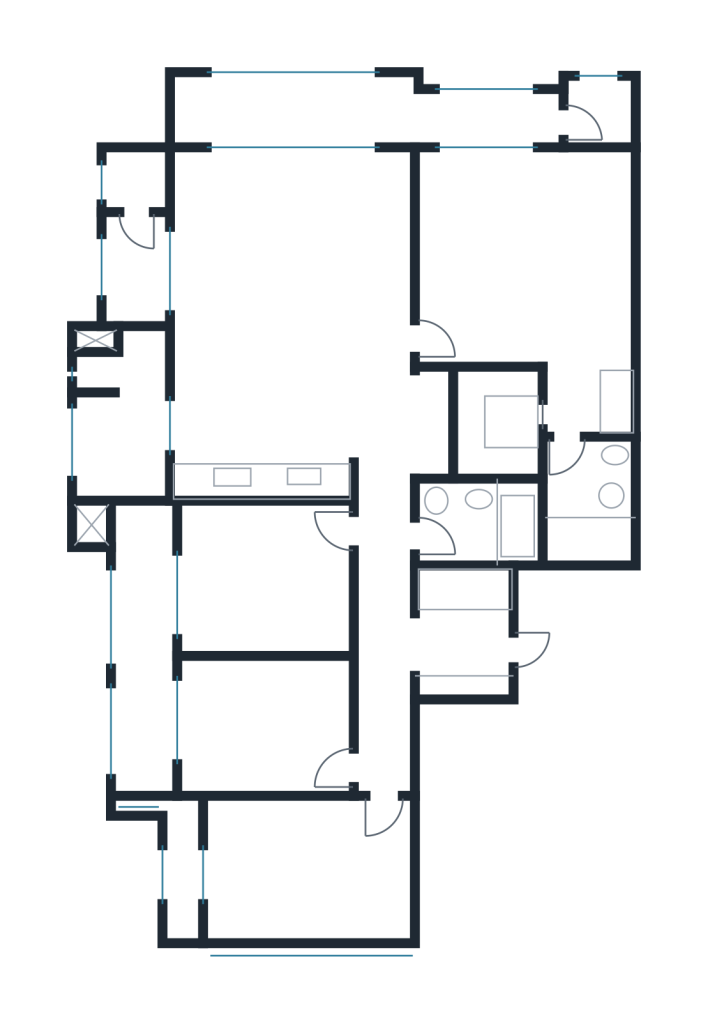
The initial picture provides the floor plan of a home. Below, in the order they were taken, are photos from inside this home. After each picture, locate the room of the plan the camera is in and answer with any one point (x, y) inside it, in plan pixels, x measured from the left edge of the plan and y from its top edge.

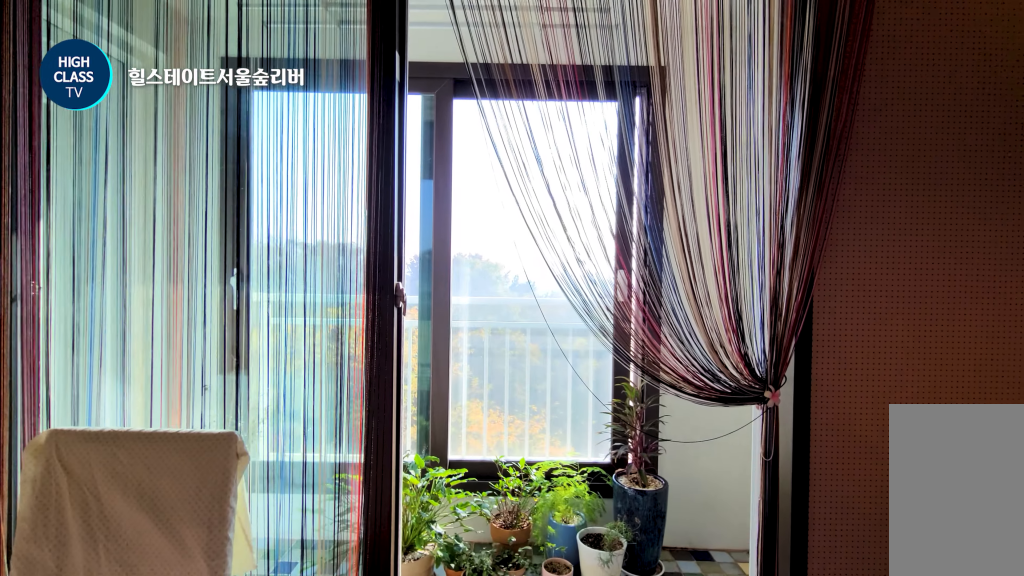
(526, 228)
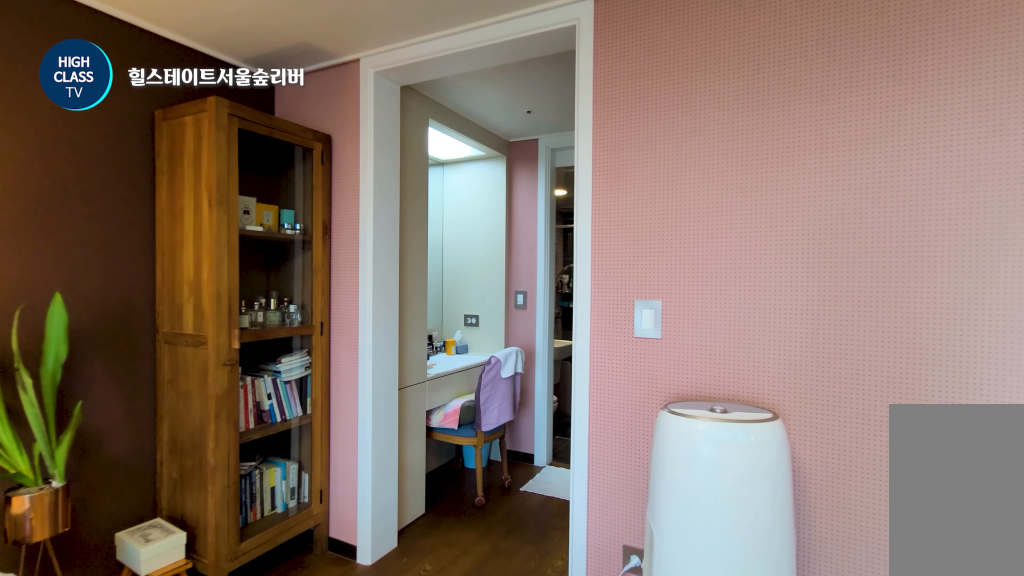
(526, 228)
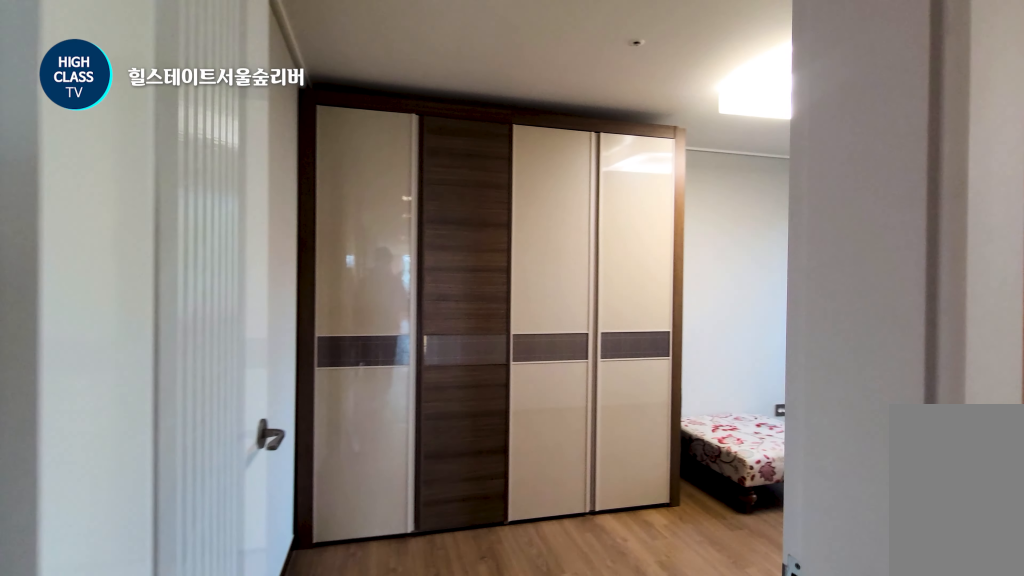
(383, 631)
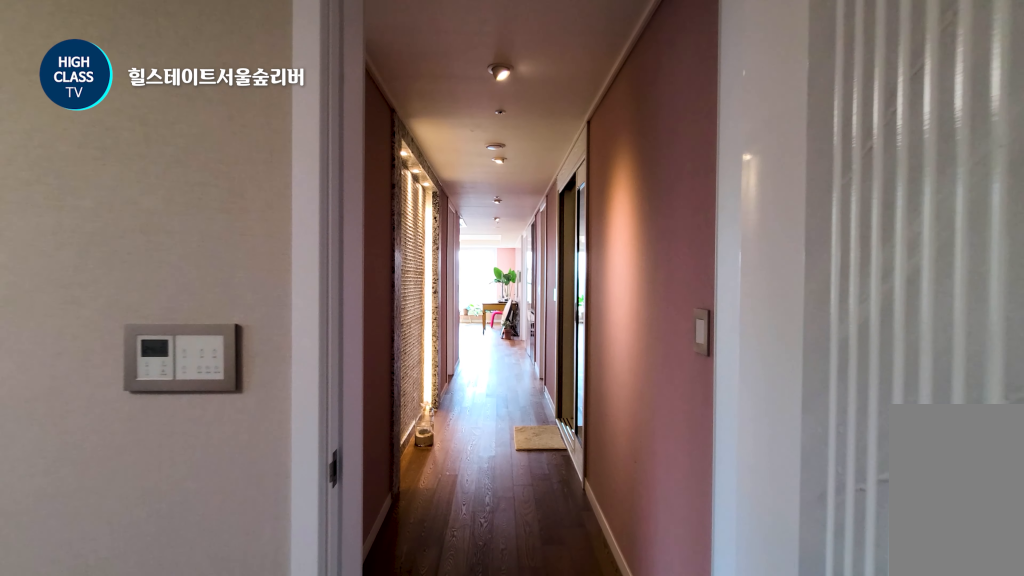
(285, 871)
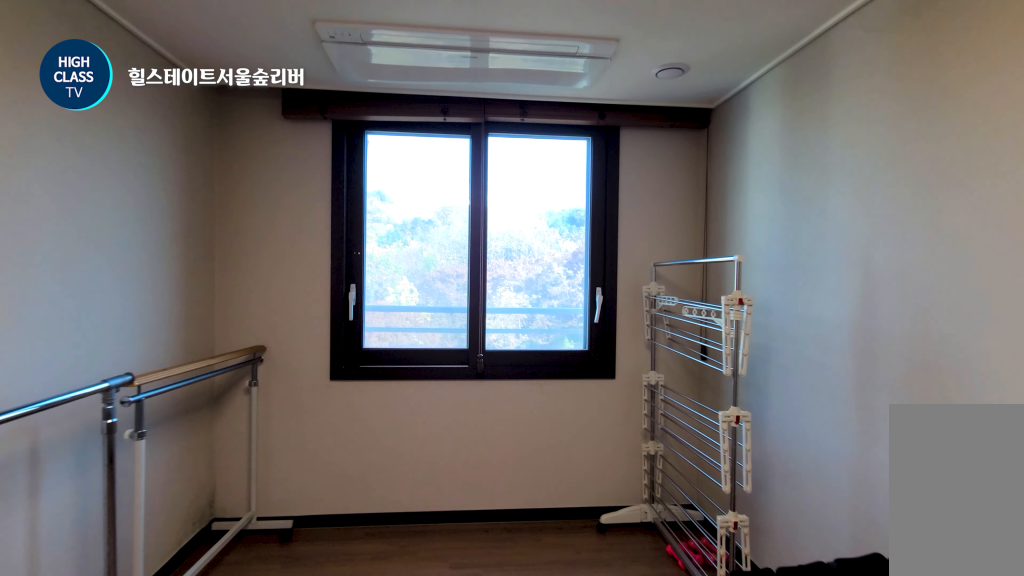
(232, 727)
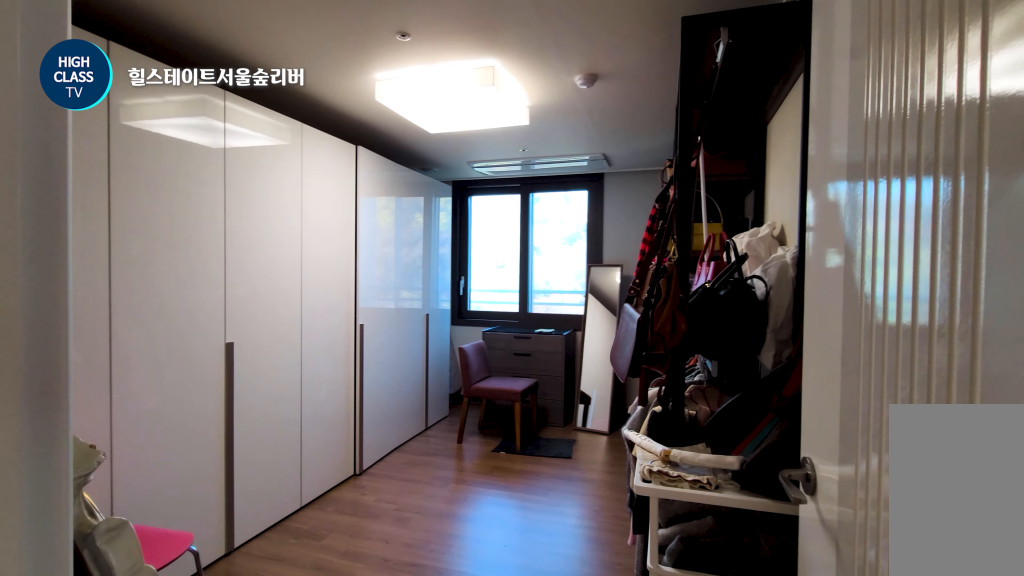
(234, 578)
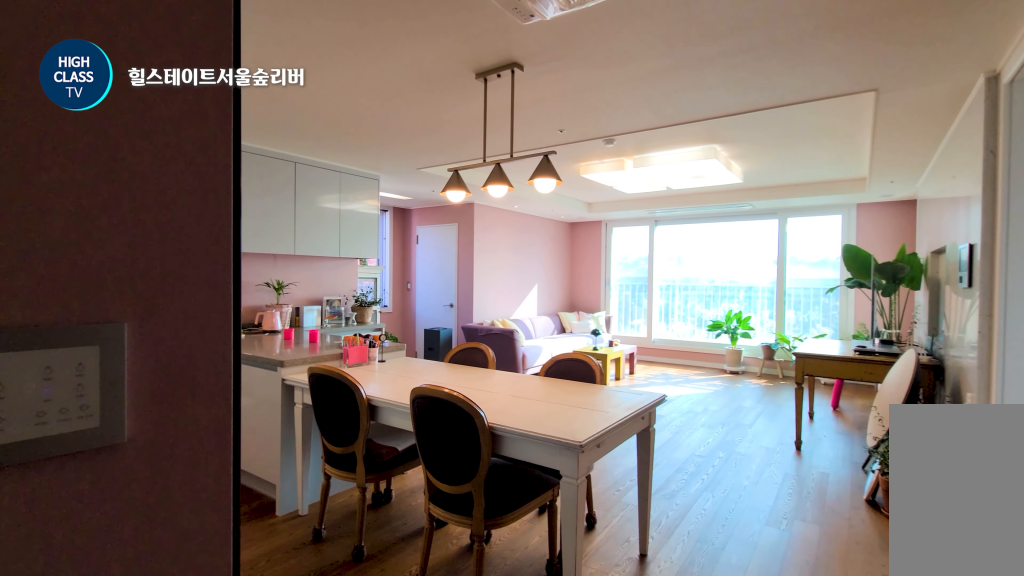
(382, 631)
